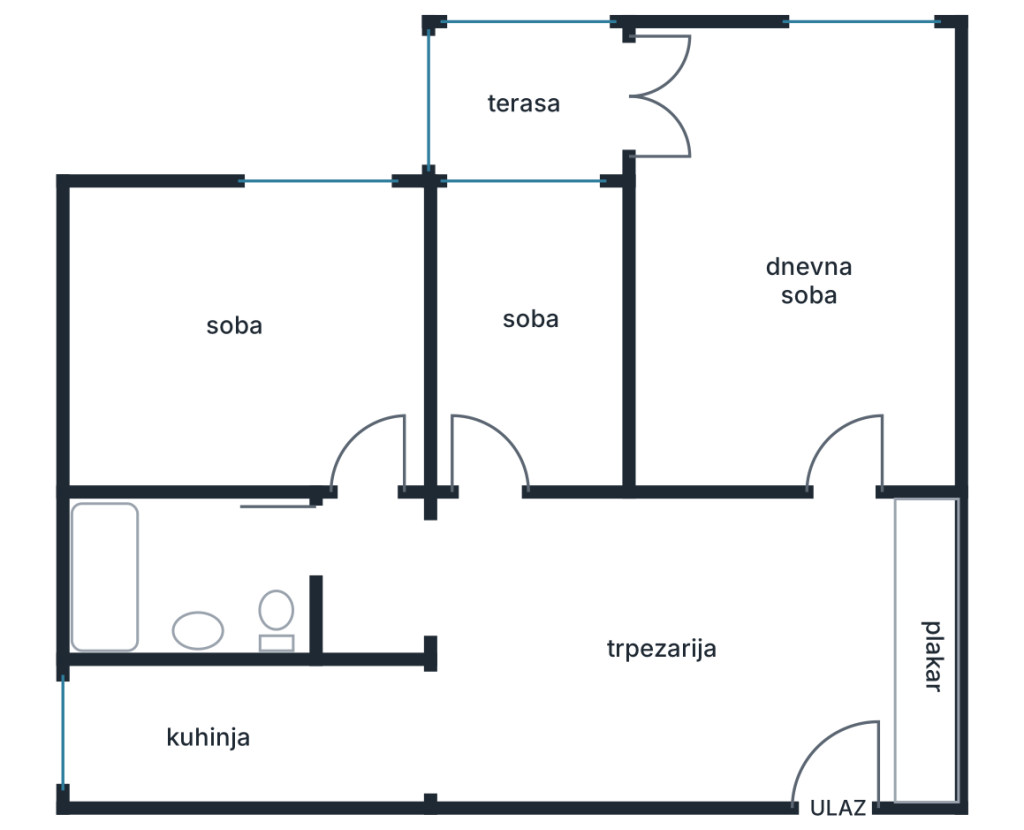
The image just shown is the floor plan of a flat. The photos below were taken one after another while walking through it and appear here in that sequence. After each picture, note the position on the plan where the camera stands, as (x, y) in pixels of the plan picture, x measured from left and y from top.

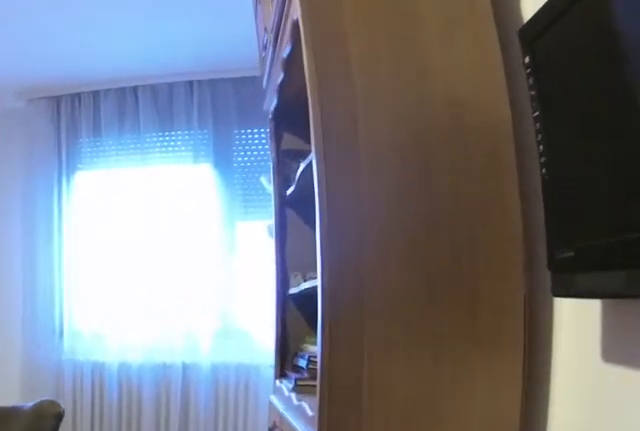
(834, 348)
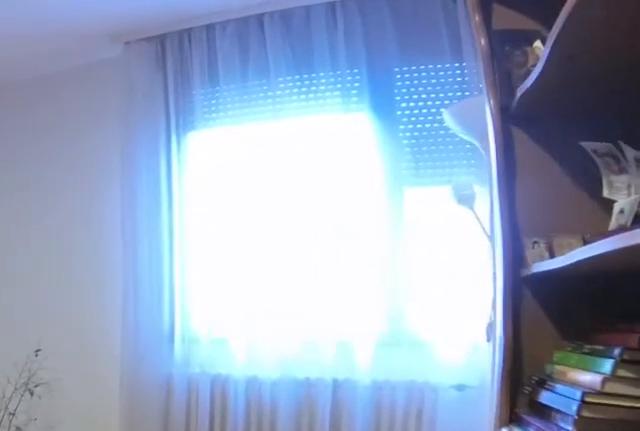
(834, 289)
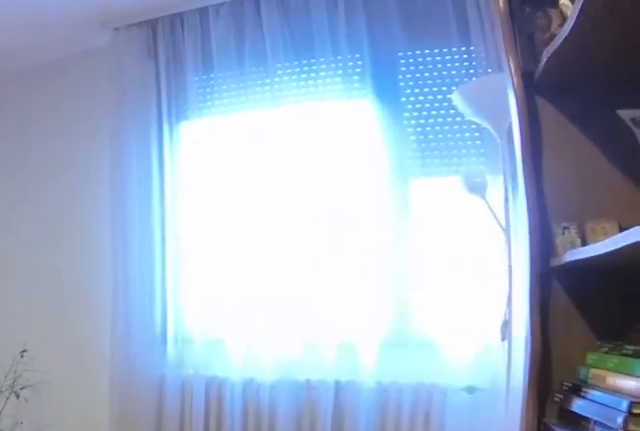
(834, 277)
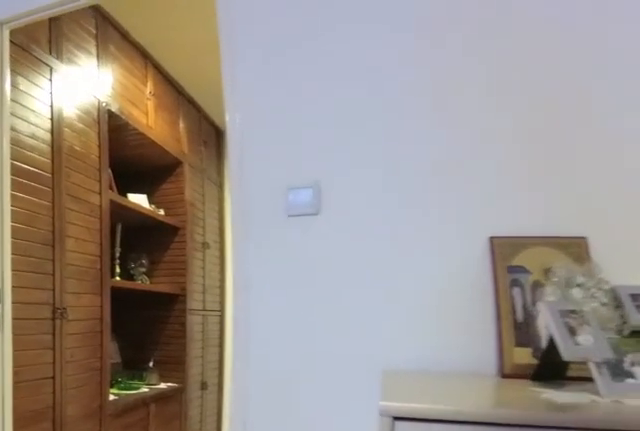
(772, 296)
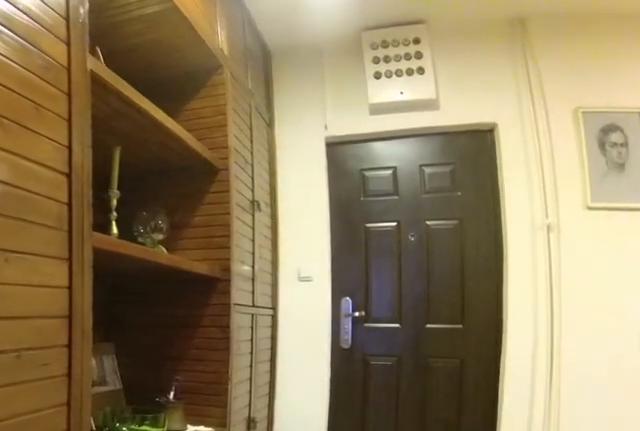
(858, 422)
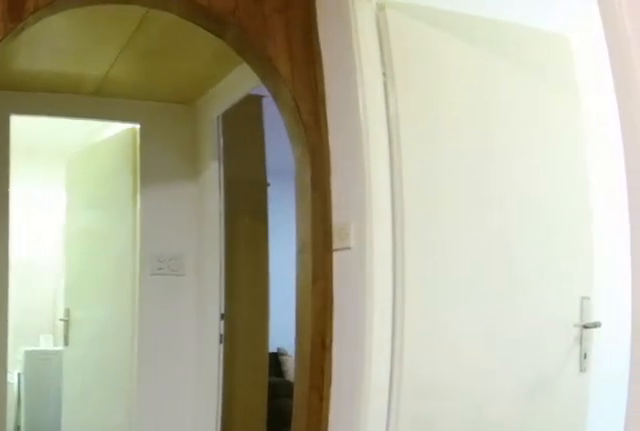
(649, 530)
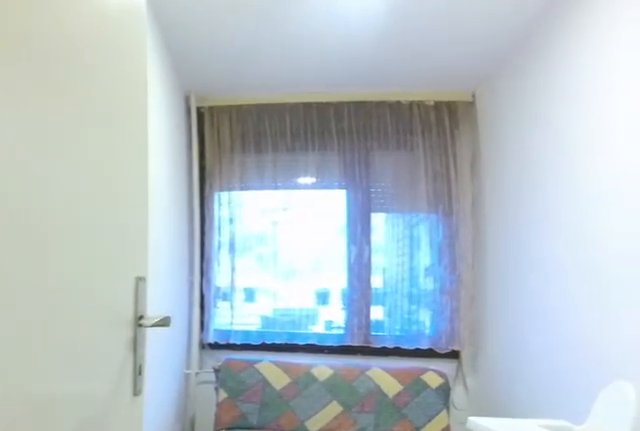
(505, 547)
